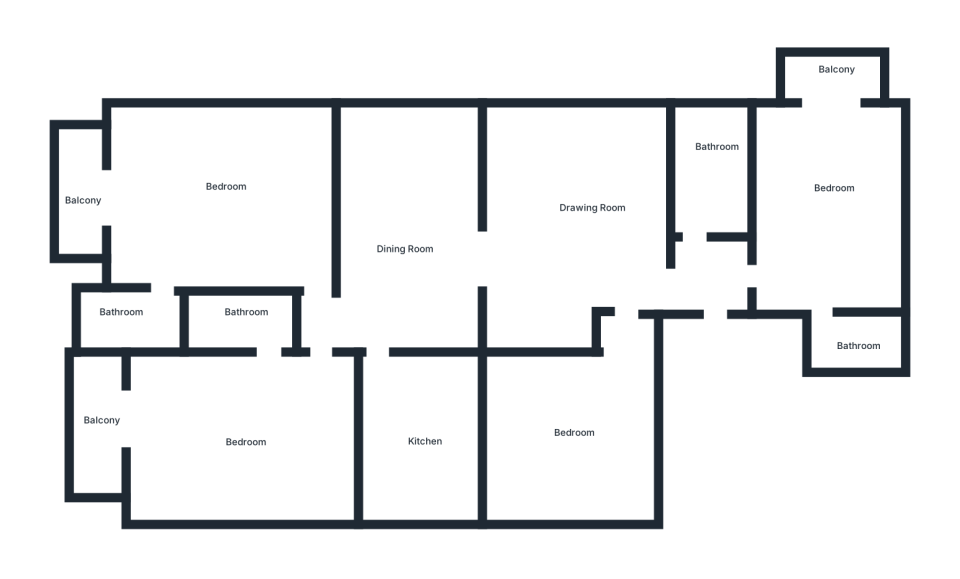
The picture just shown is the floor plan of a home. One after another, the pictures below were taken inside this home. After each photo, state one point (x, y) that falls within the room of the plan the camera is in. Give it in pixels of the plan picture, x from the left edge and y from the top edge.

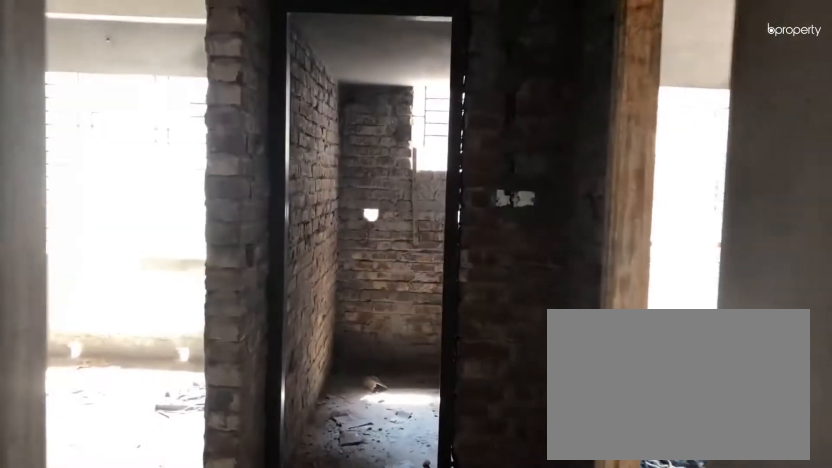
(708, 294)
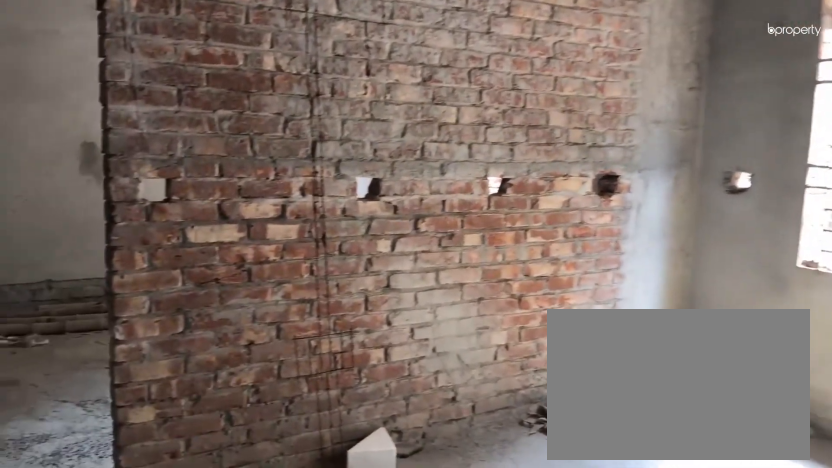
(574, 243)
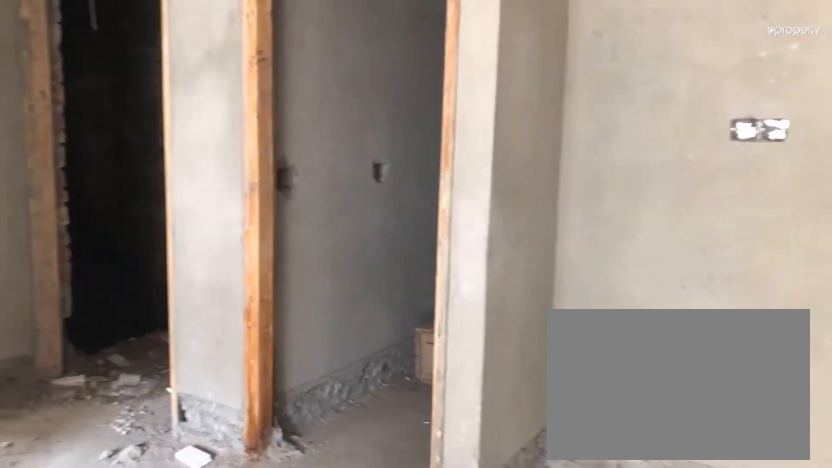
(557, 243)
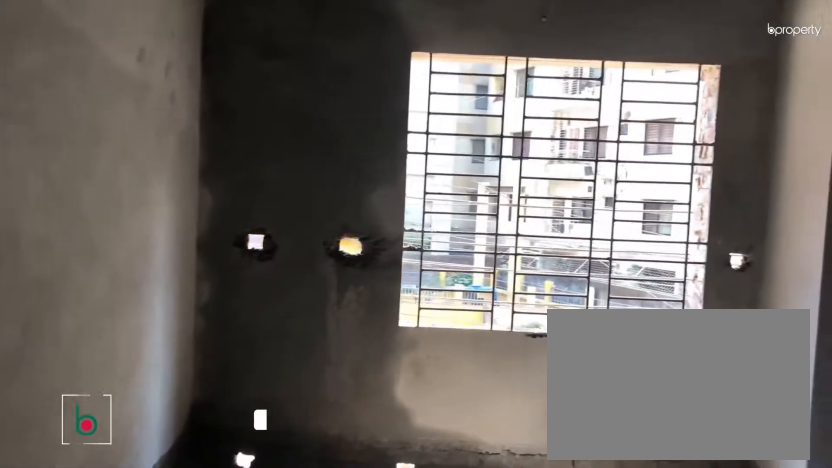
(419, 242)
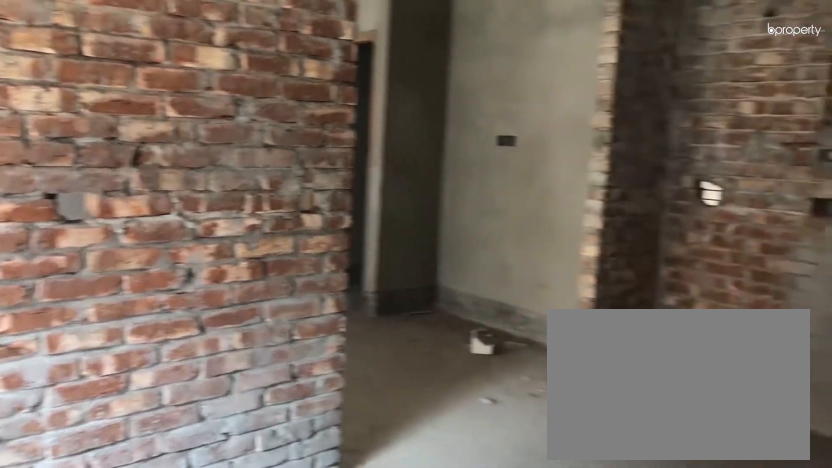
(419, 242)
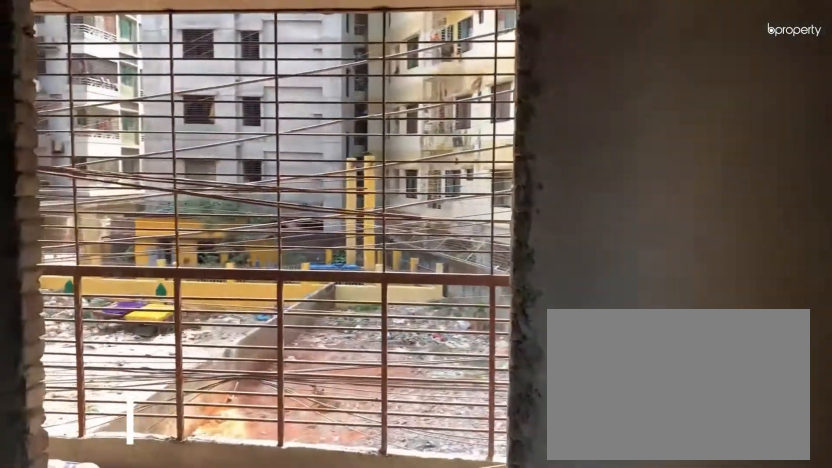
(835, 222)
